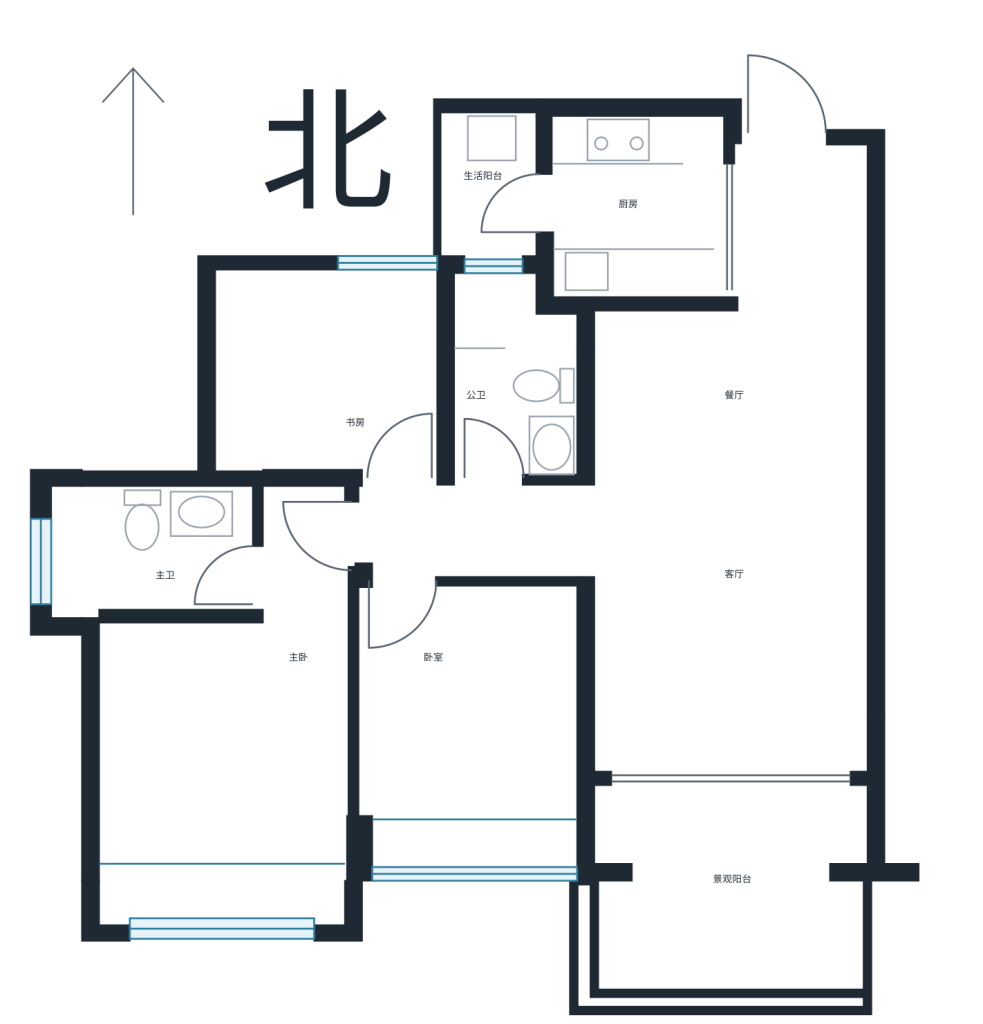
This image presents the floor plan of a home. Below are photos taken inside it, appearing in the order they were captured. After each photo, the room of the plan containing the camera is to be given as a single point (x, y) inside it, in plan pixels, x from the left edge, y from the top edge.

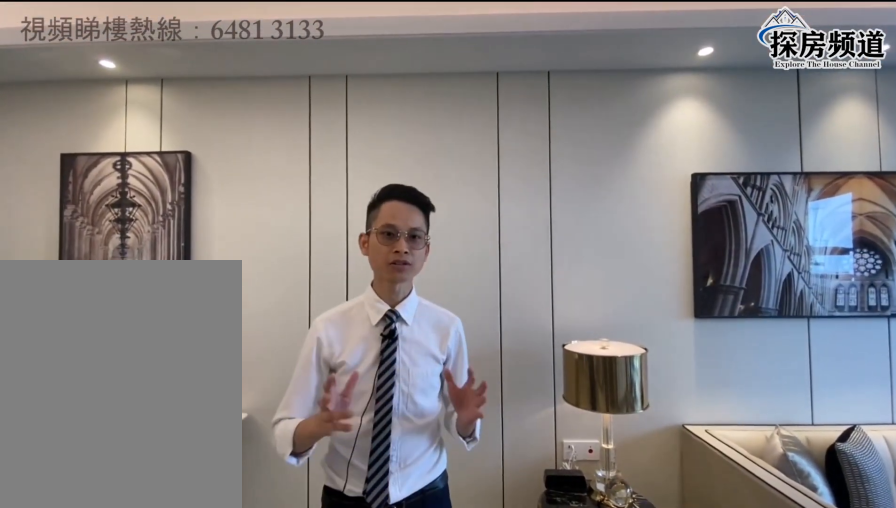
(759, 472)
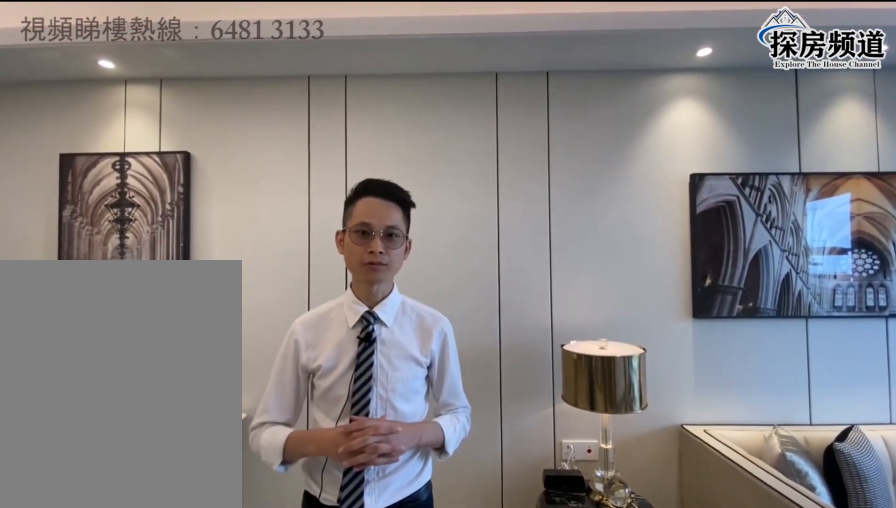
(757, 493)
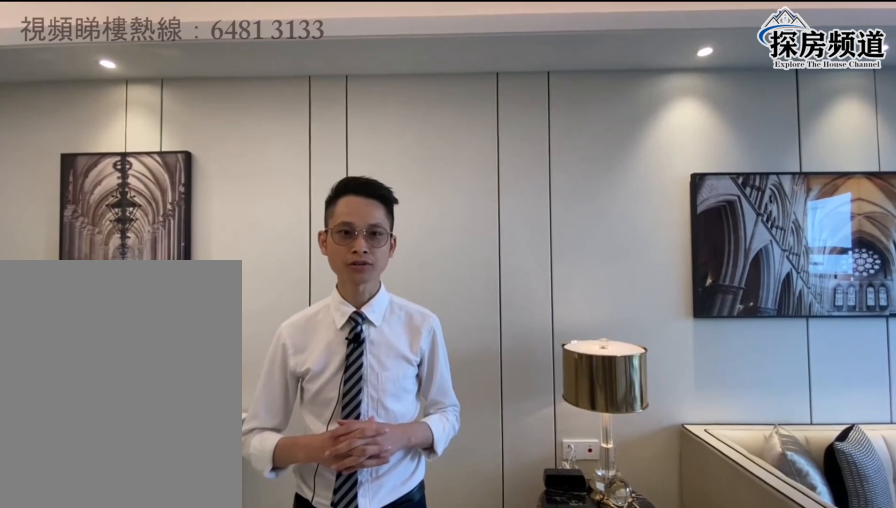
(758, 470)
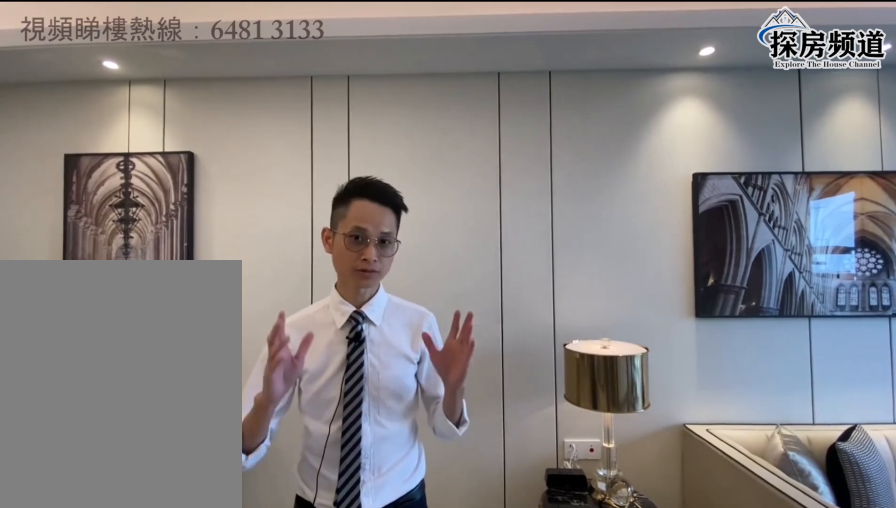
(757, 493)
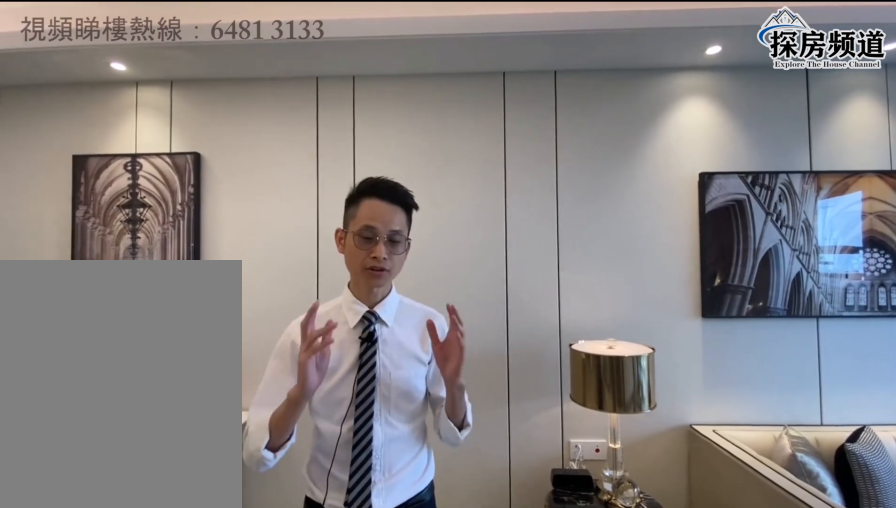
(756, 472)
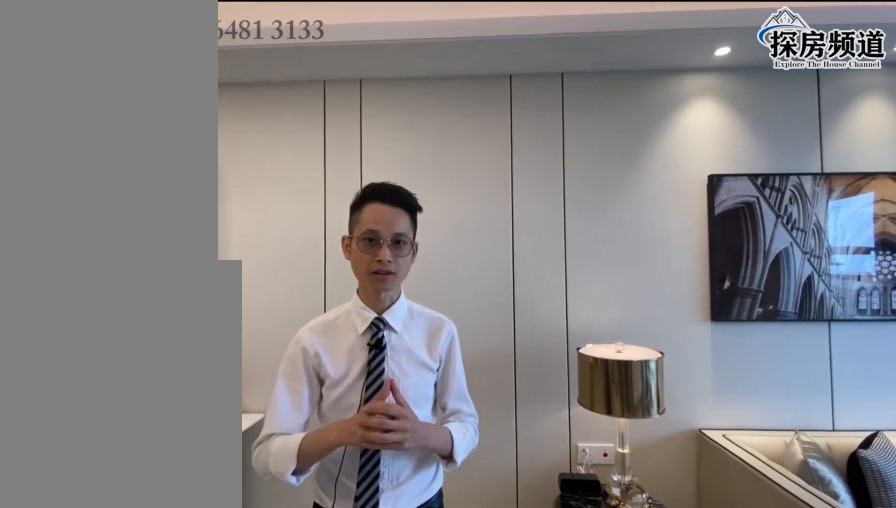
(757, 493)
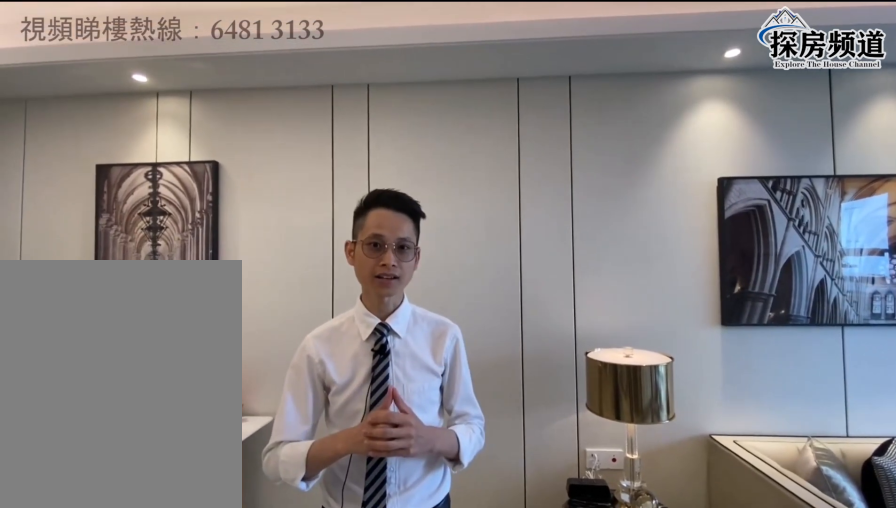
(758, 471)
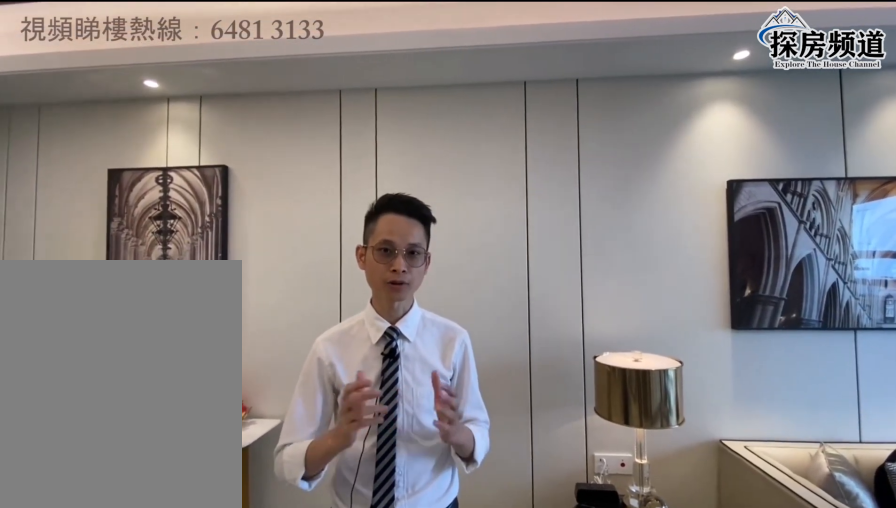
(757, 493)
